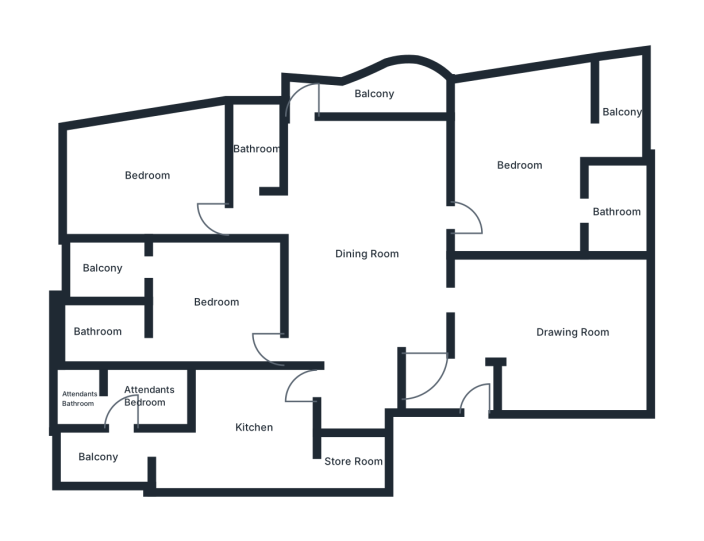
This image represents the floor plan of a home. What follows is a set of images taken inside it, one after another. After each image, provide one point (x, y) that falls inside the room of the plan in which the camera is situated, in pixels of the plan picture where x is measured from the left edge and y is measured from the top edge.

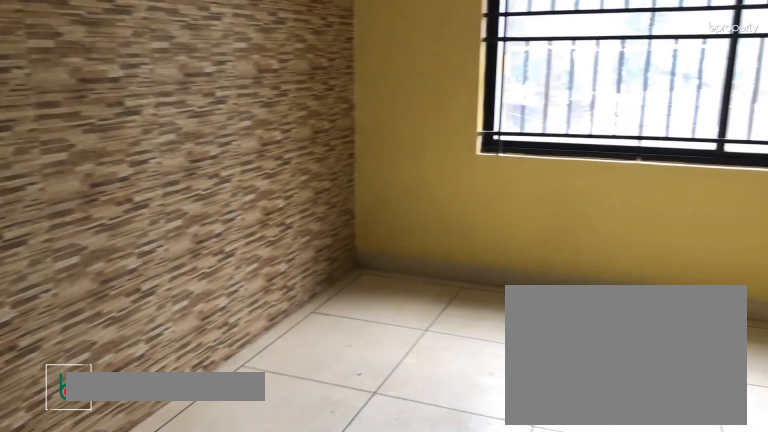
(569, 333)
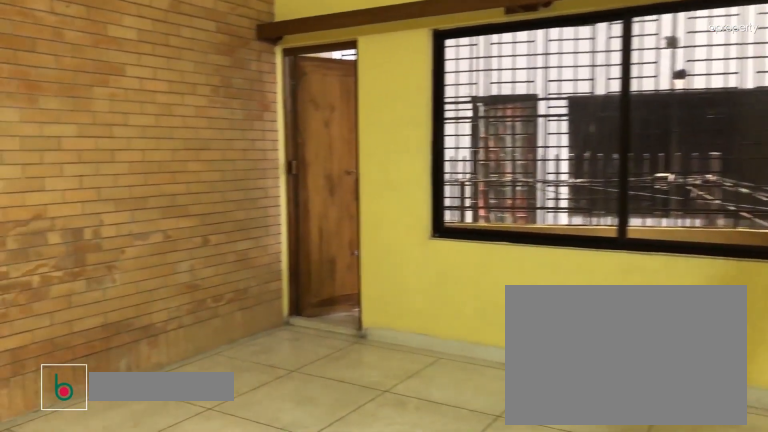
(369, 254)
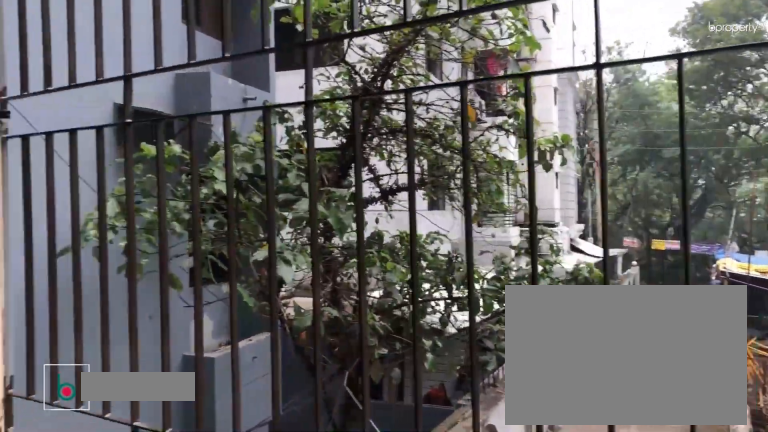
(621, 128)
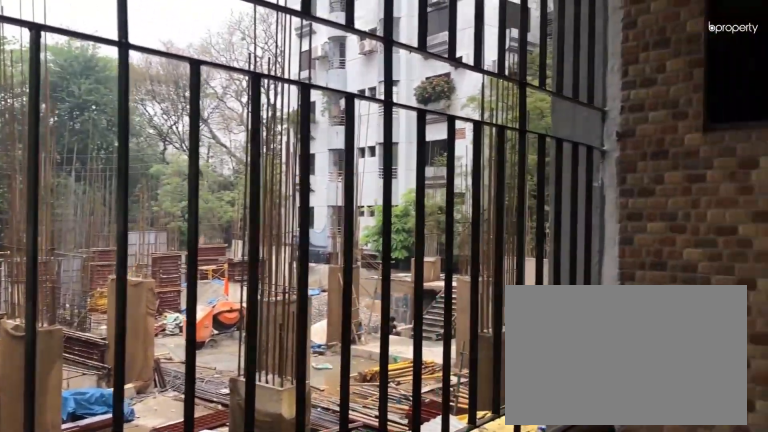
(621, 113)
